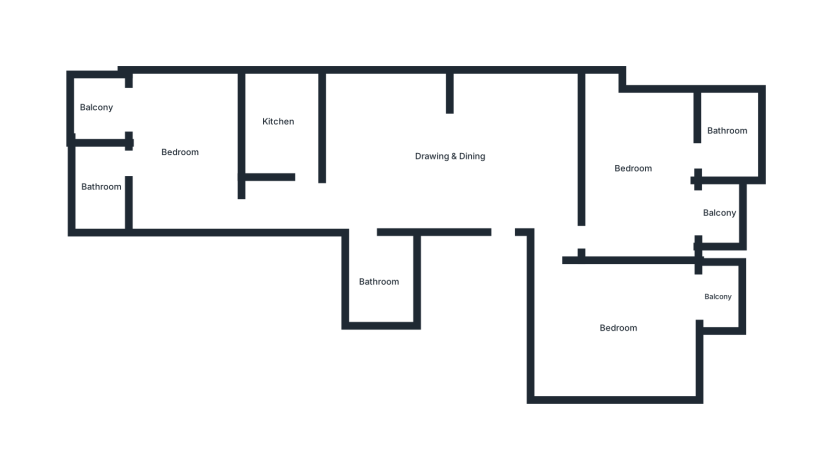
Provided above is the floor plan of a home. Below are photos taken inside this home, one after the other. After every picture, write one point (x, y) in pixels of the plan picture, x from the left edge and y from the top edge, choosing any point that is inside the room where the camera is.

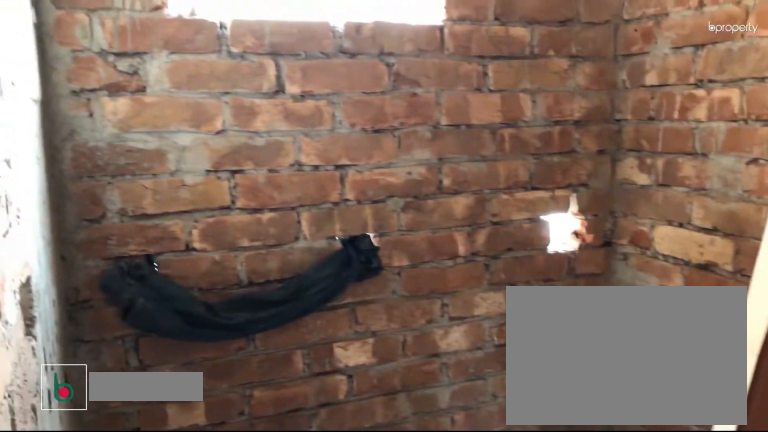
(97, 189)
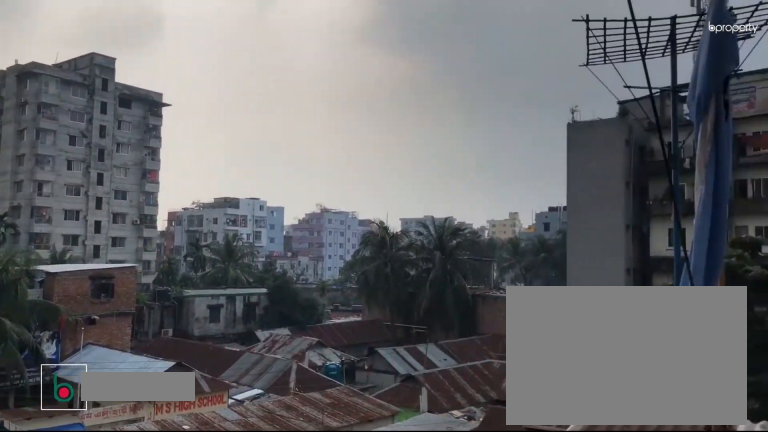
(97, 108)
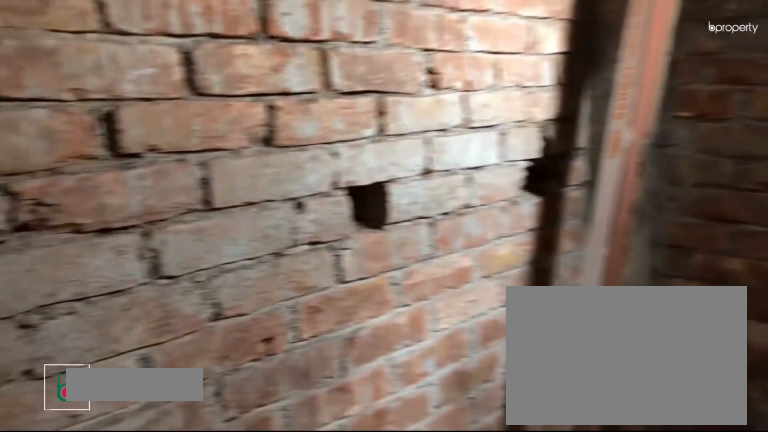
(380, 280)
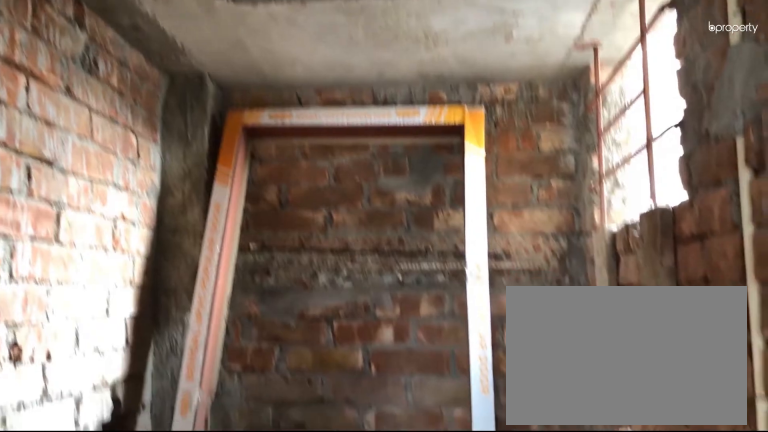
(380, 281)
